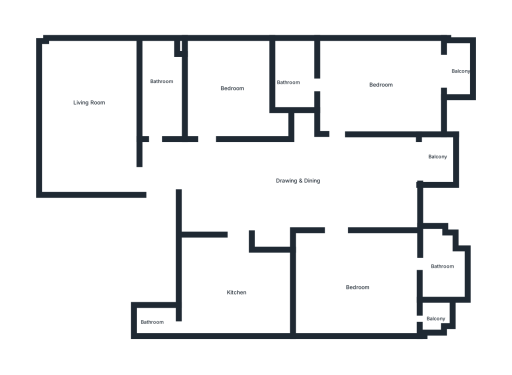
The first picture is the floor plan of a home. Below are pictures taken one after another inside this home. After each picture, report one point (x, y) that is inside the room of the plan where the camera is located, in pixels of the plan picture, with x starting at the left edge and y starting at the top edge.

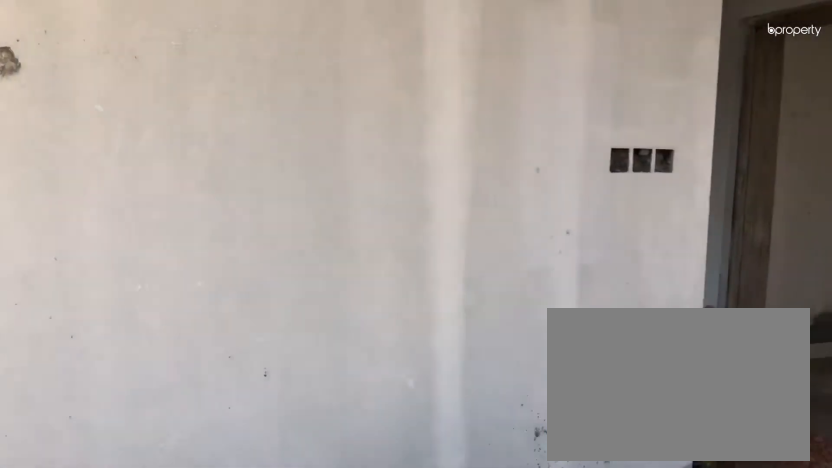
(92, 117)
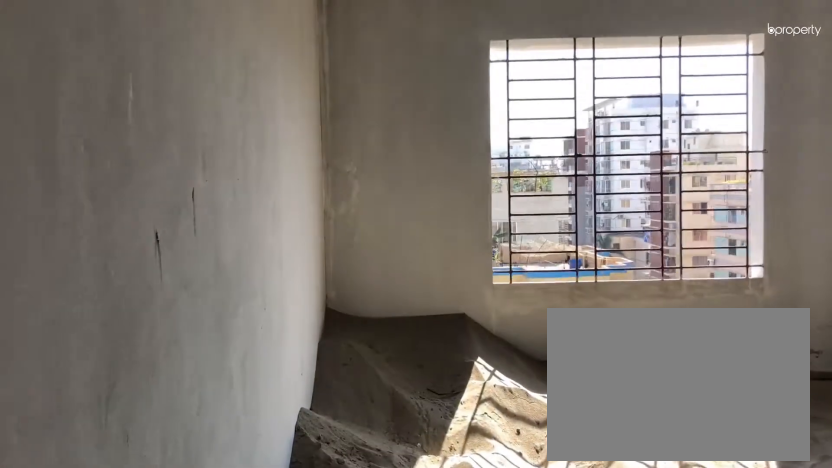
(215, 132)
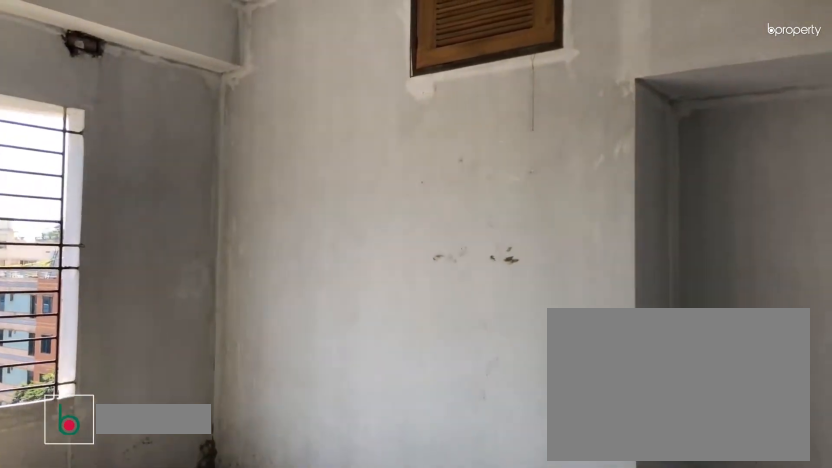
(240, 89)
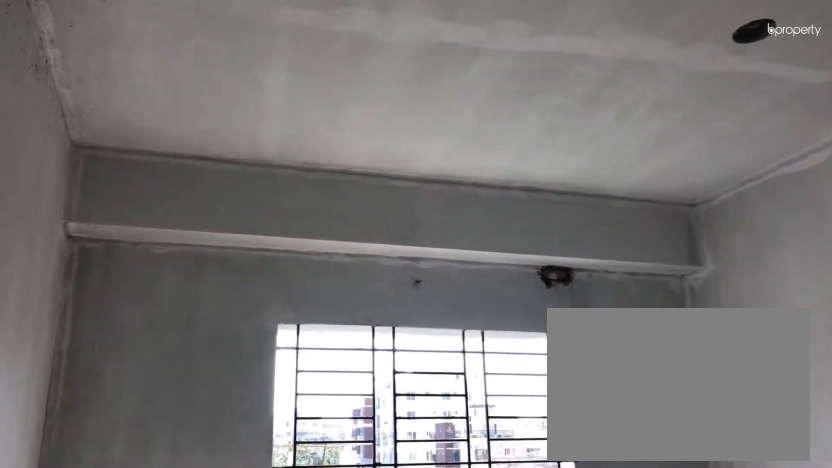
(240, 89)
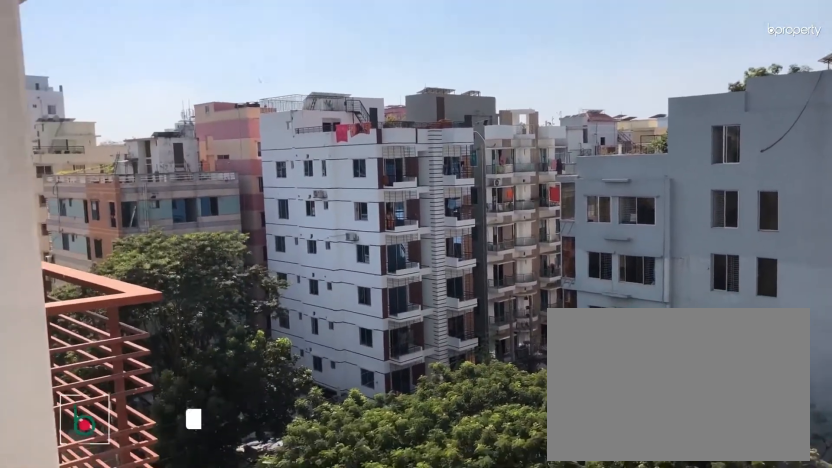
(437, 160)
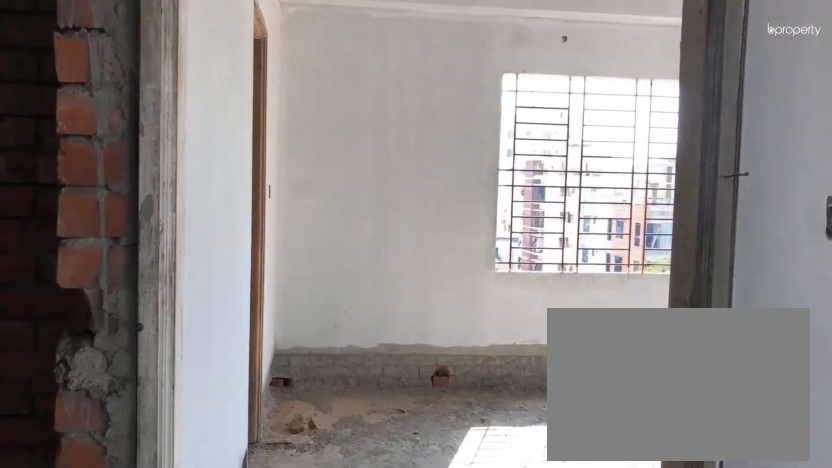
(334, 142)
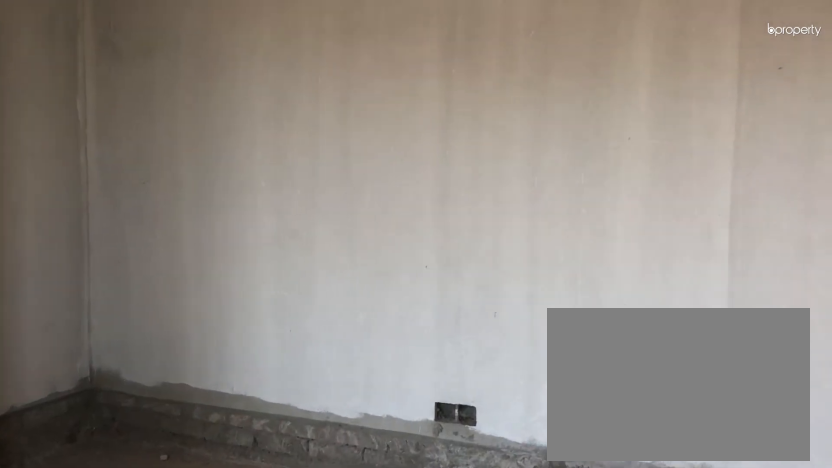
(375, 83)
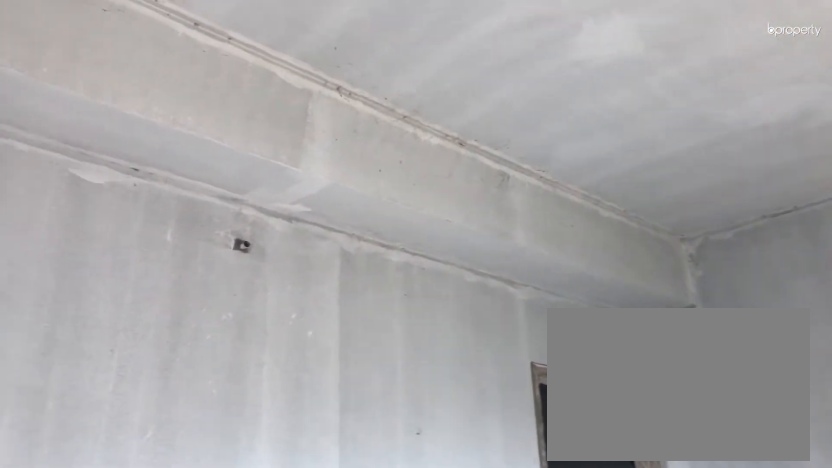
(375, 83)
